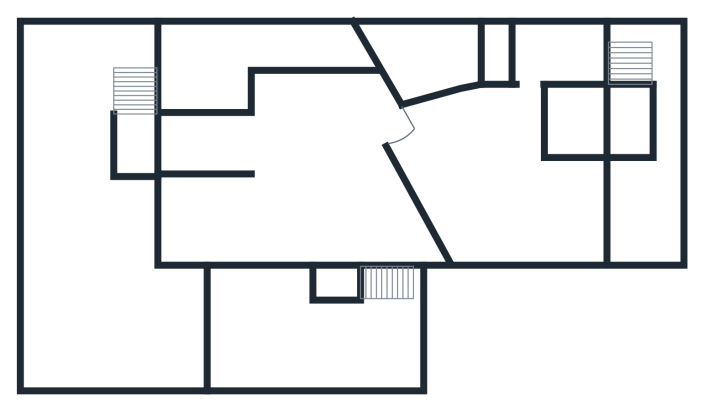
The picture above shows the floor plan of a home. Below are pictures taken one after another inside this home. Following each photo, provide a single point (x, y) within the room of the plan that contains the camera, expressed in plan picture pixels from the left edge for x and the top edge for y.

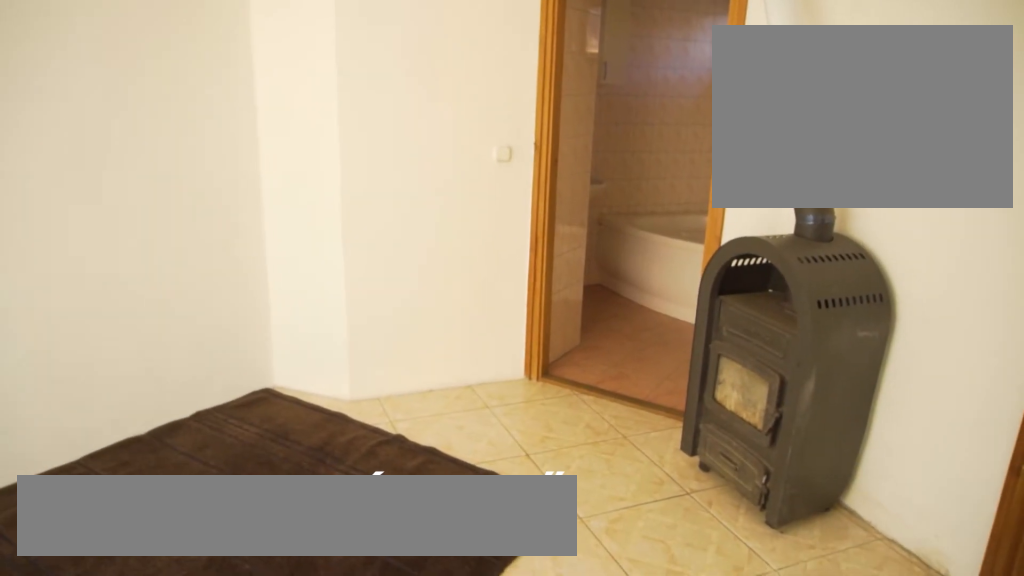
(481, 190)
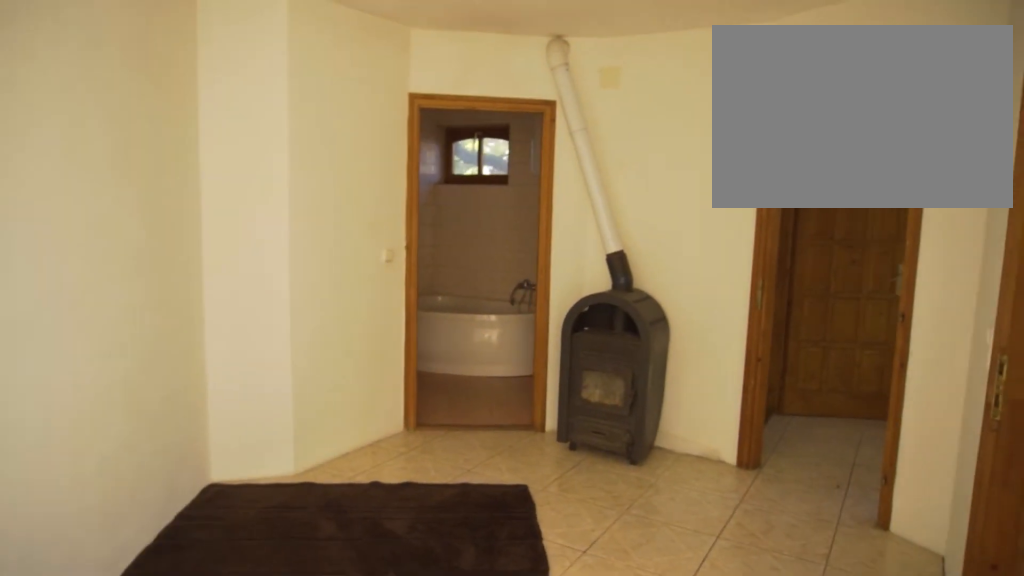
(480, 190)
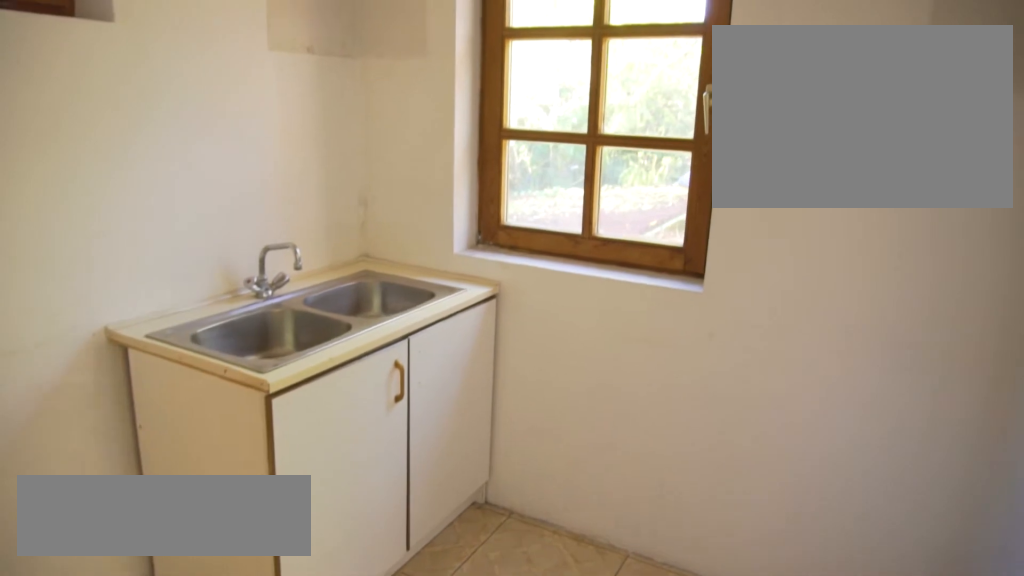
(557, 51)
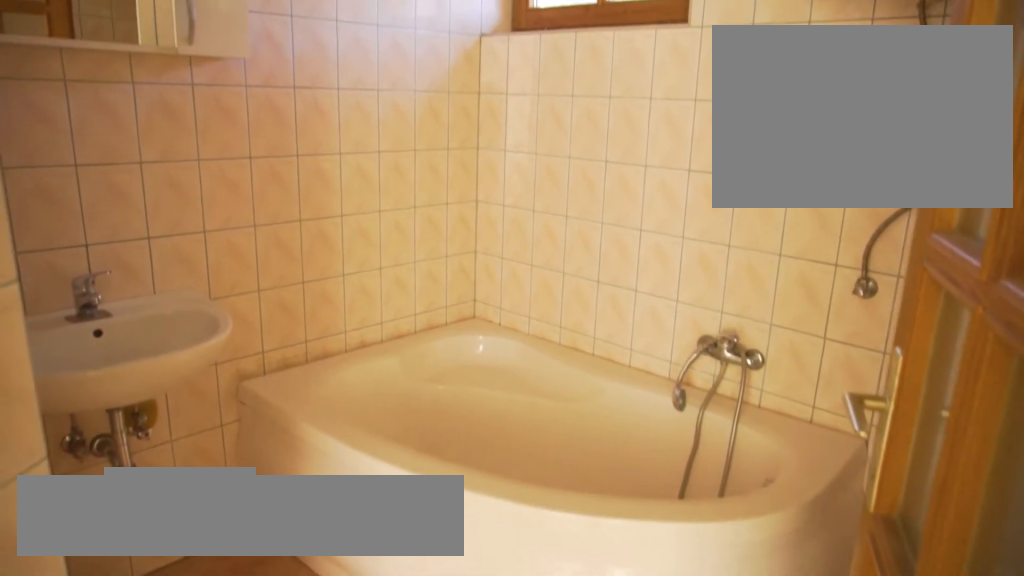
(430, 57)
